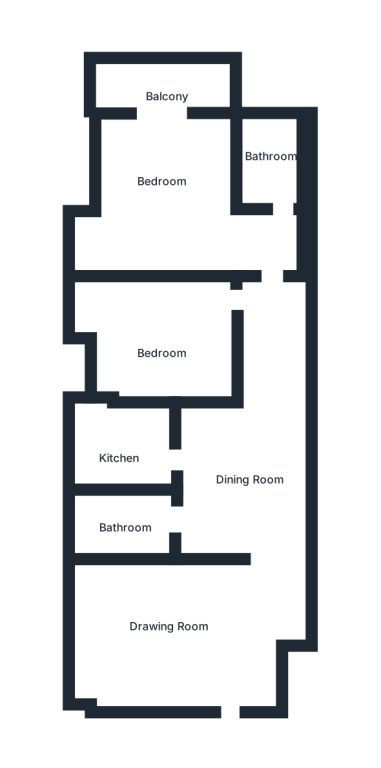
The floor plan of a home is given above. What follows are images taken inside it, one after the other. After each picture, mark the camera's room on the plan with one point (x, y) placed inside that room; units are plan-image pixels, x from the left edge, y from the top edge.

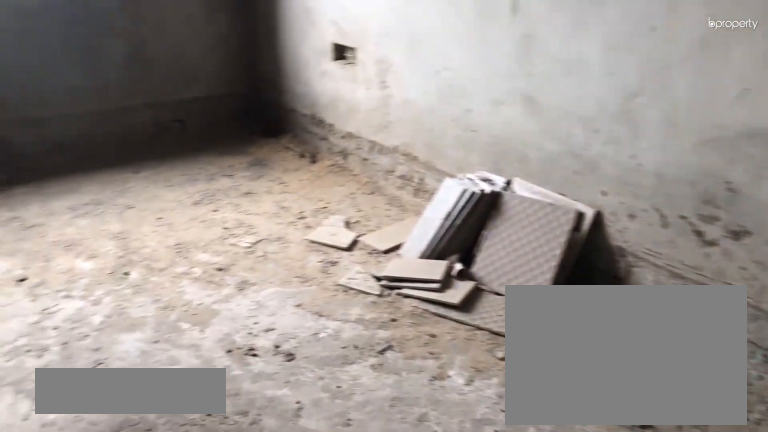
(165, 623)
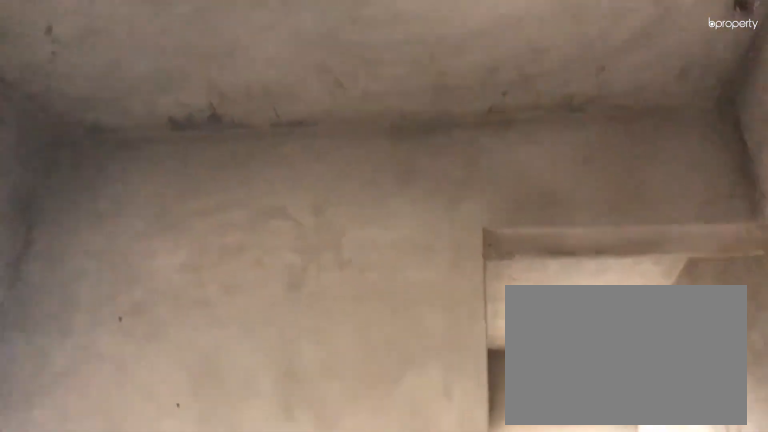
(224, 487)
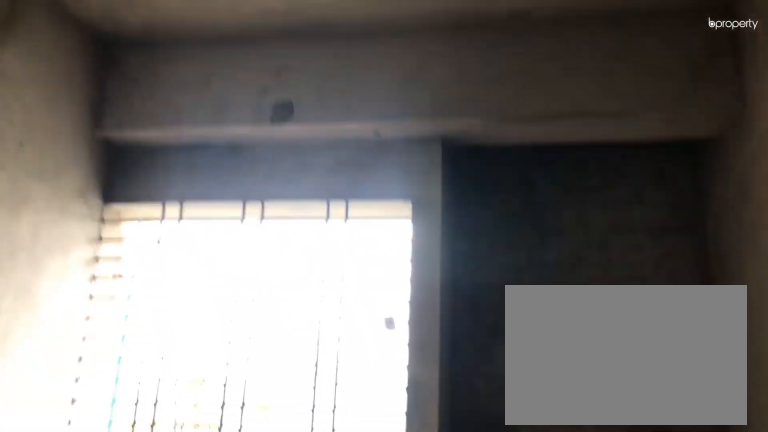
(178, 326)
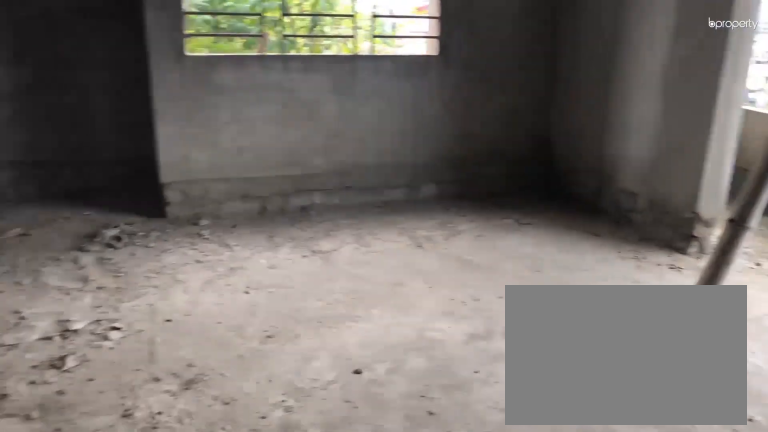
(169, 196)
